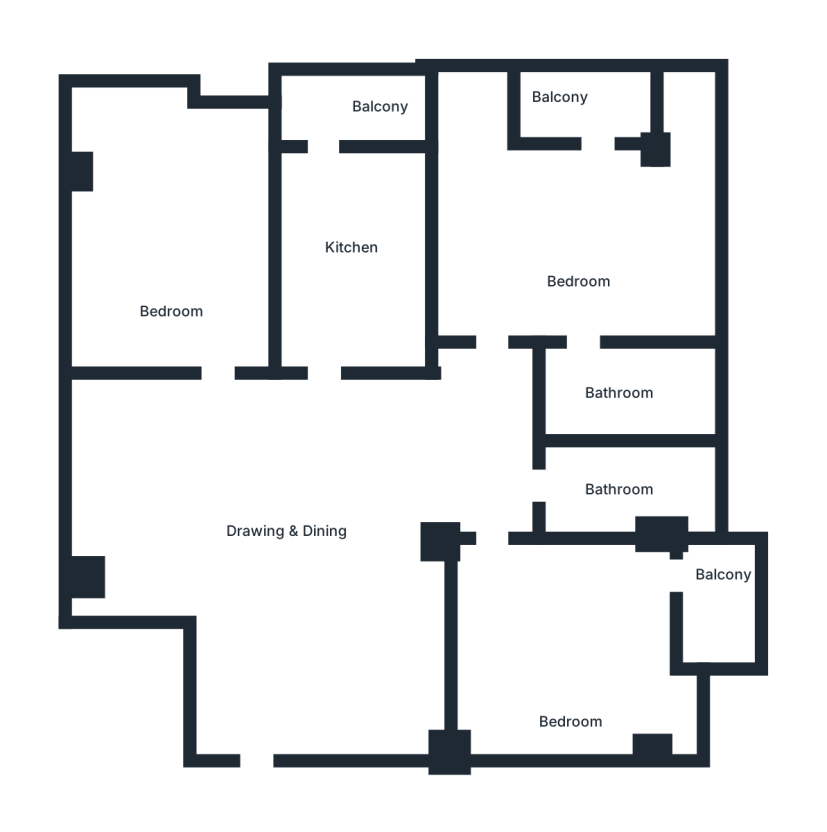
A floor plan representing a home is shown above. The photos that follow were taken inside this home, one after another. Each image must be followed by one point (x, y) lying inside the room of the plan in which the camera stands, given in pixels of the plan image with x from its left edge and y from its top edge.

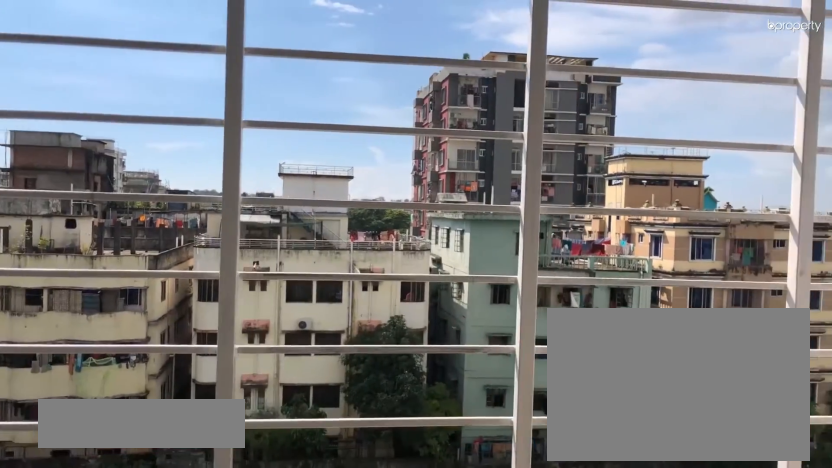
(571, 98)
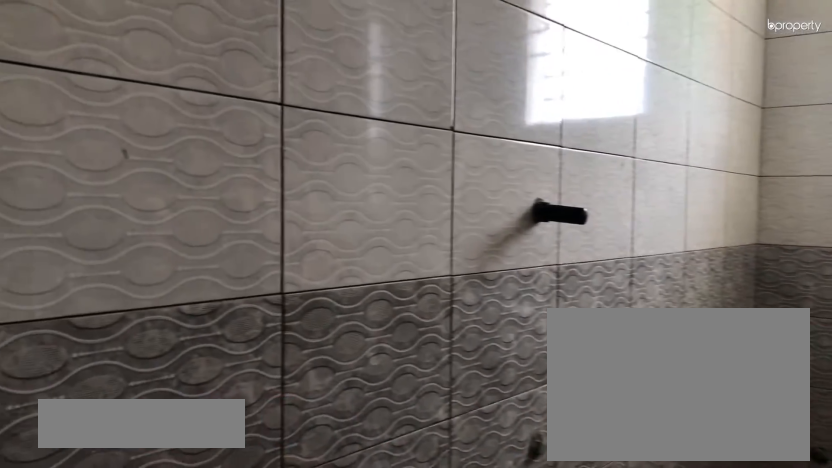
(636, 491)
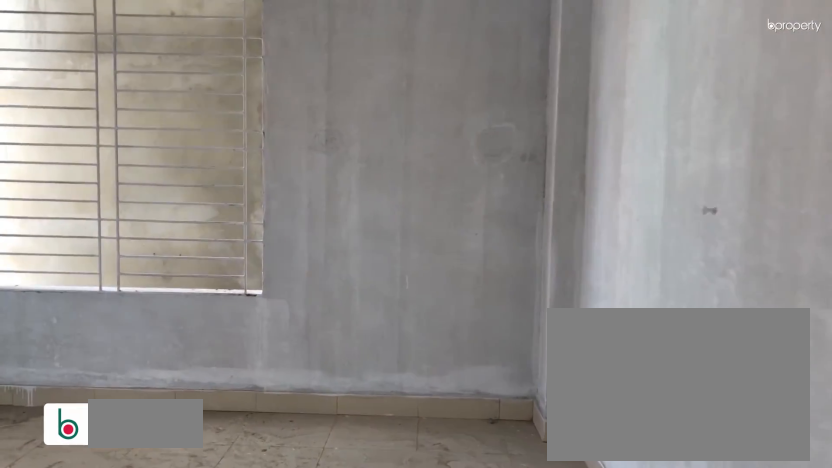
(577, 661)
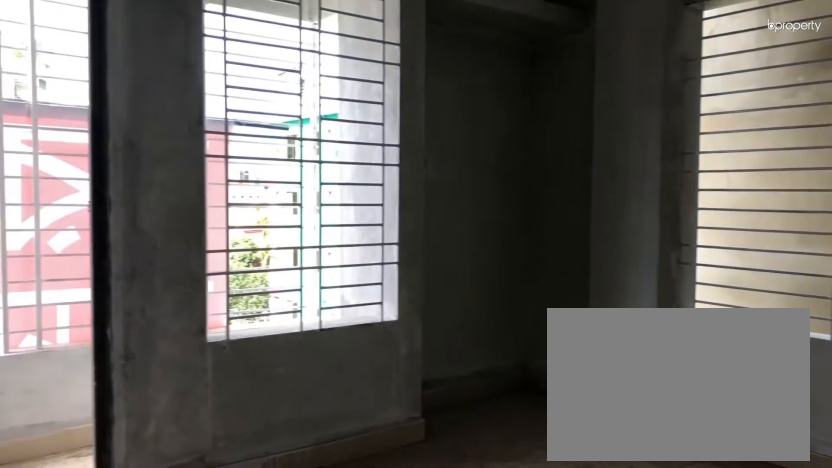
(577, 661)
